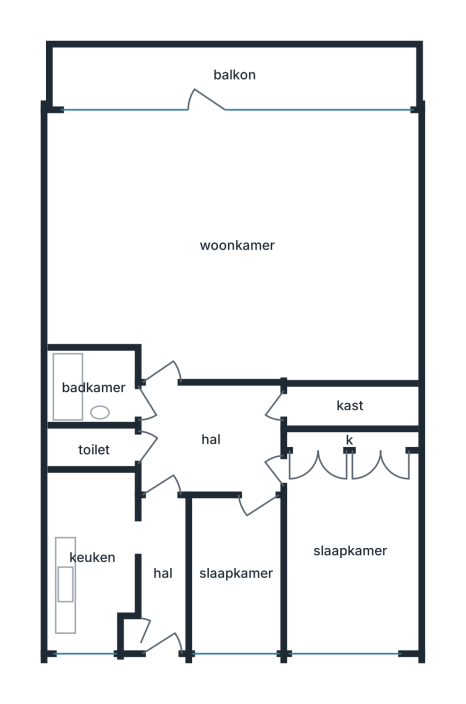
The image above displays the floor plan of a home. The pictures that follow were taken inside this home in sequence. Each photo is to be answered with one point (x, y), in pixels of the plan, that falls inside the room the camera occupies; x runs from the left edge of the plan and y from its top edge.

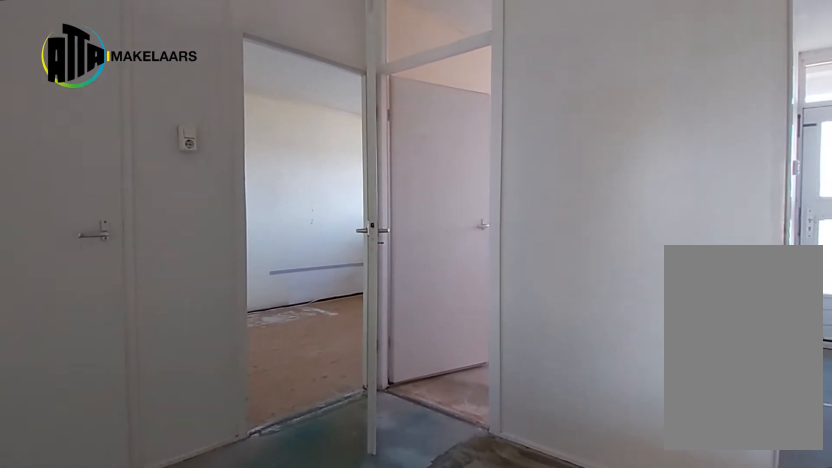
(211, 438)
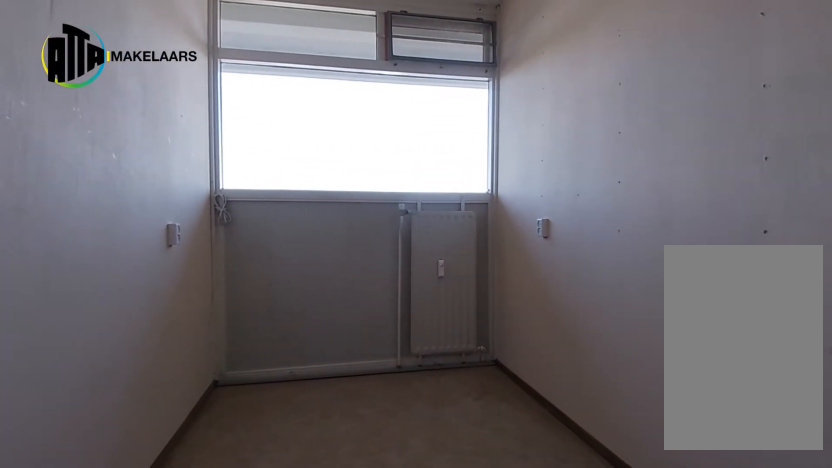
(235, 573)
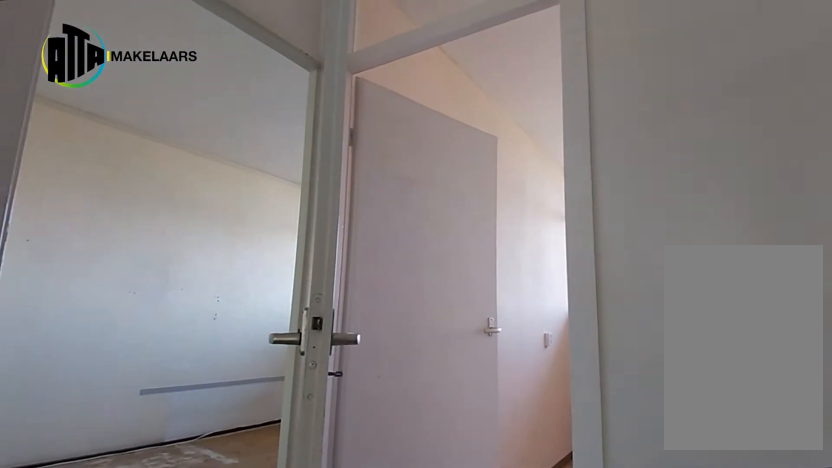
(211, 438)
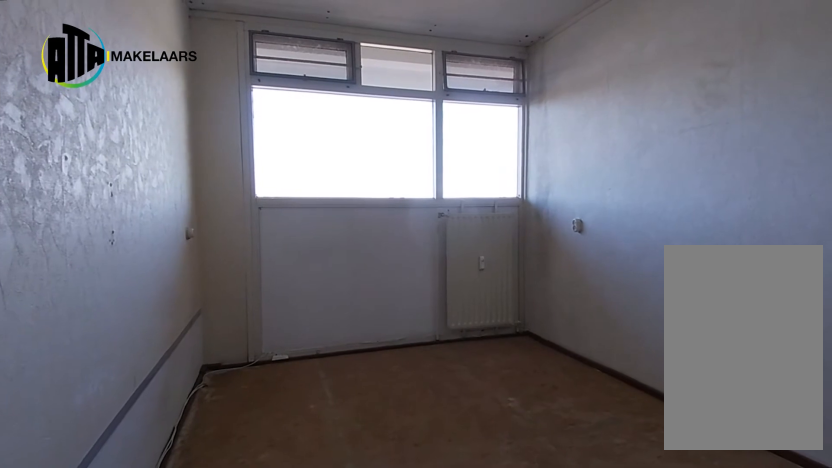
(350, 549)
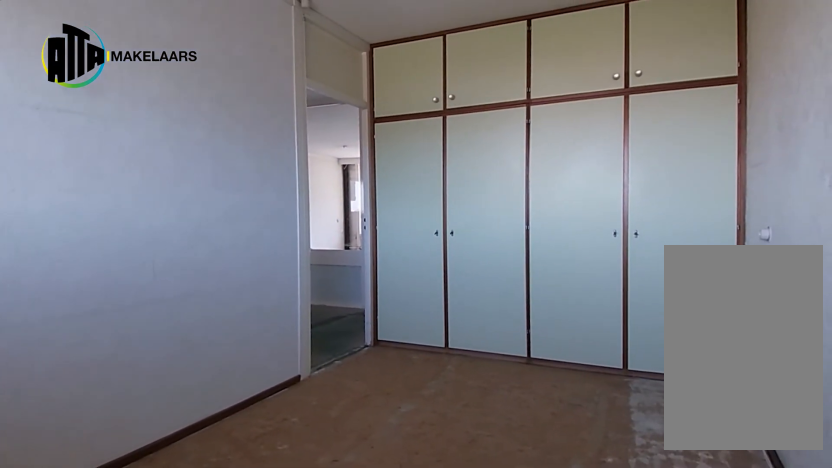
(350, 549)
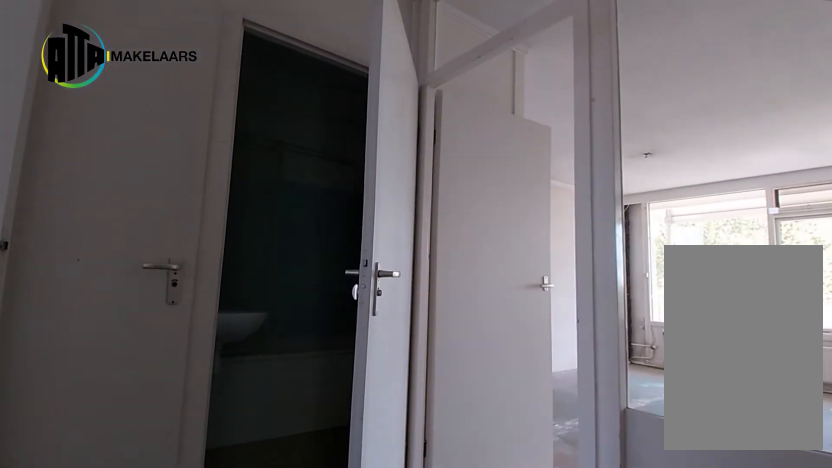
(211, 438)
